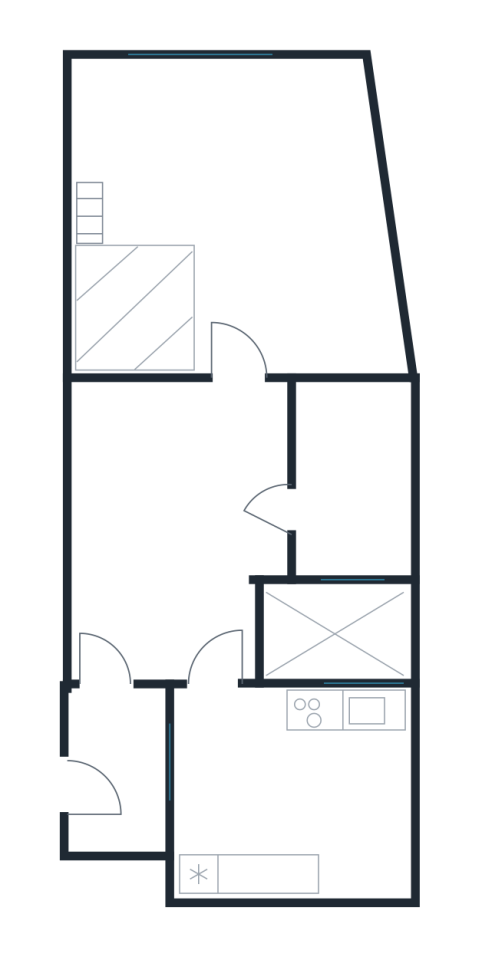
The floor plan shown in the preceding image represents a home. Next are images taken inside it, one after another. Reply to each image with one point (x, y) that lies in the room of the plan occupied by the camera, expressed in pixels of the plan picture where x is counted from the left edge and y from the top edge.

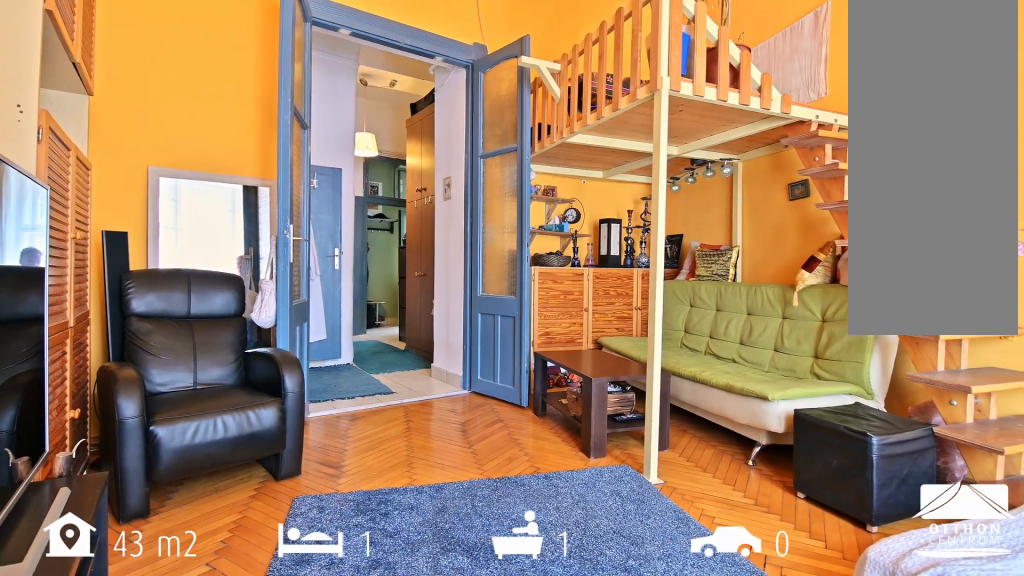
(242, 217)
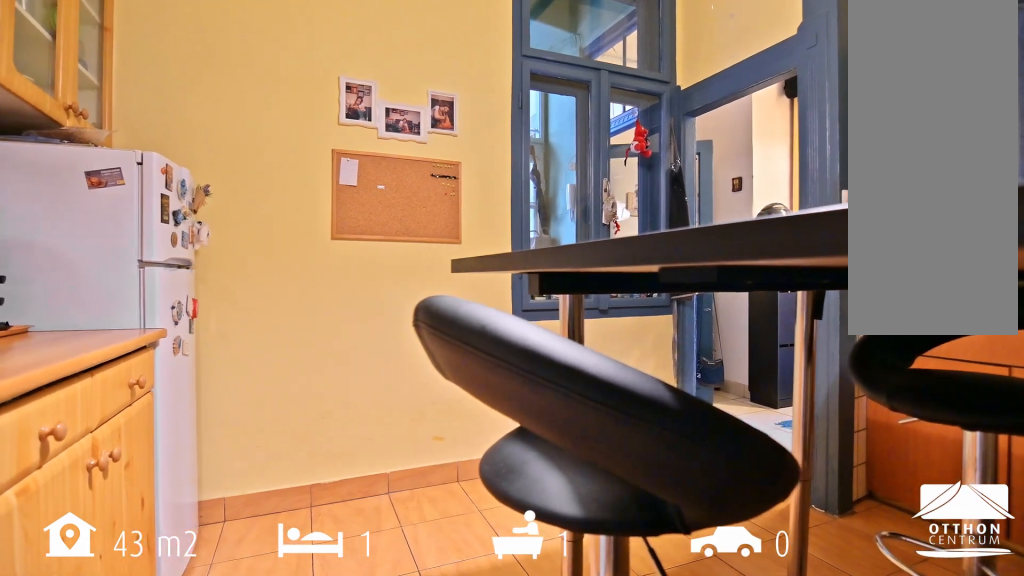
(285, 794)
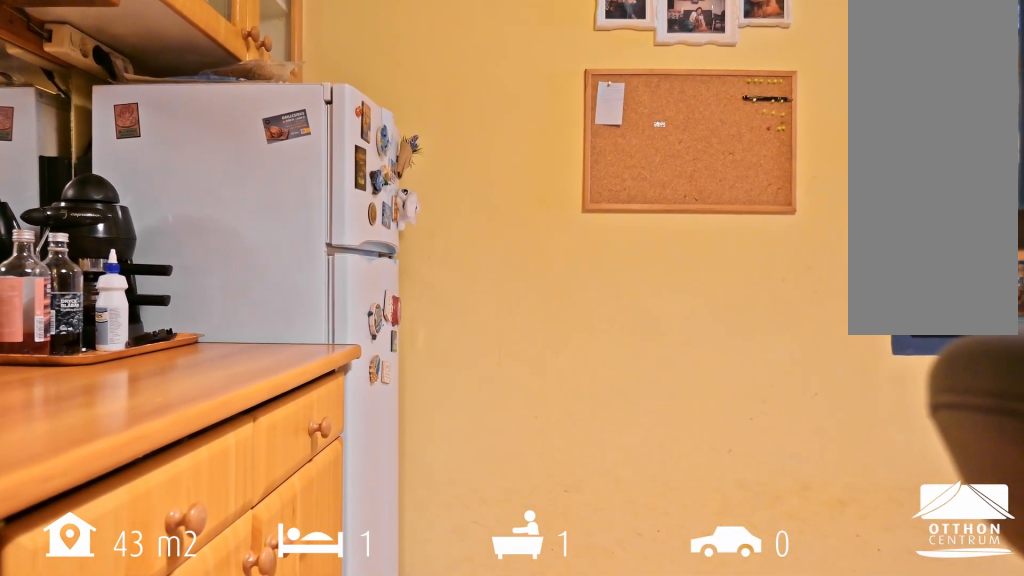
(285, 794)
